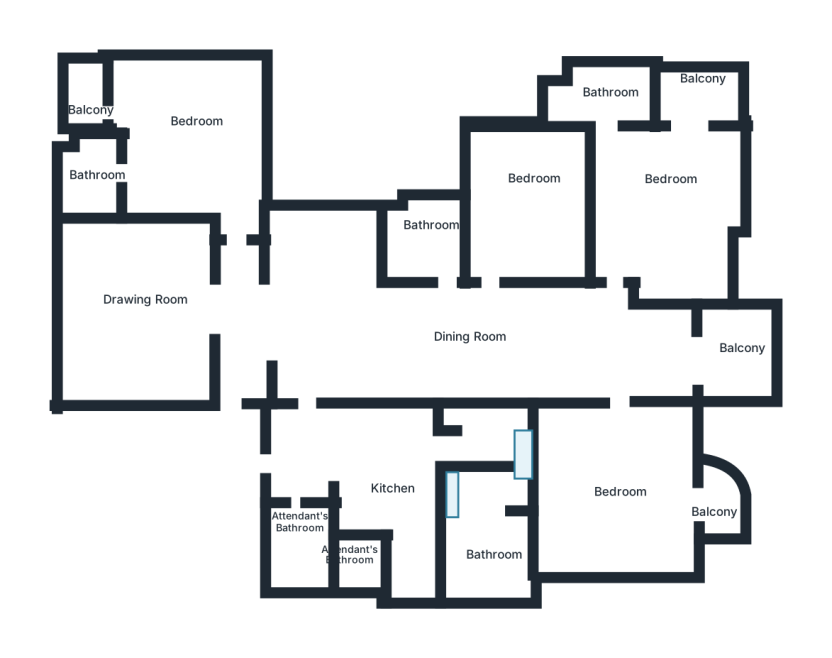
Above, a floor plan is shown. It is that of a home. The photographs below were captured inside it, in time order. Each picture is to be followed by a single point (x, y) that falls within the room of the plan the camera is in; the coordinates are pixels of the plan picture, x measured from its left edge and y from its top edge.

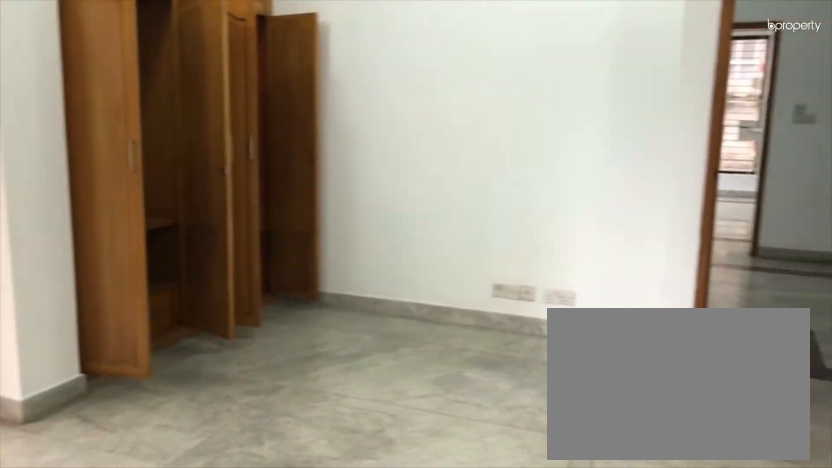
(679, 176)
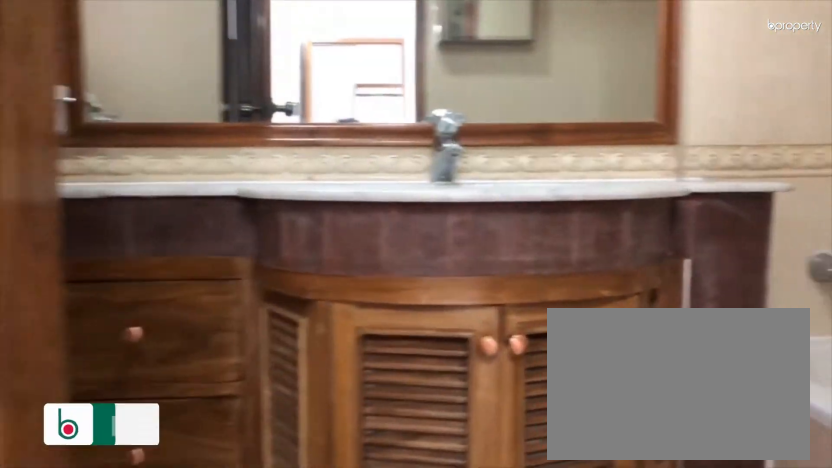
(602, 97)
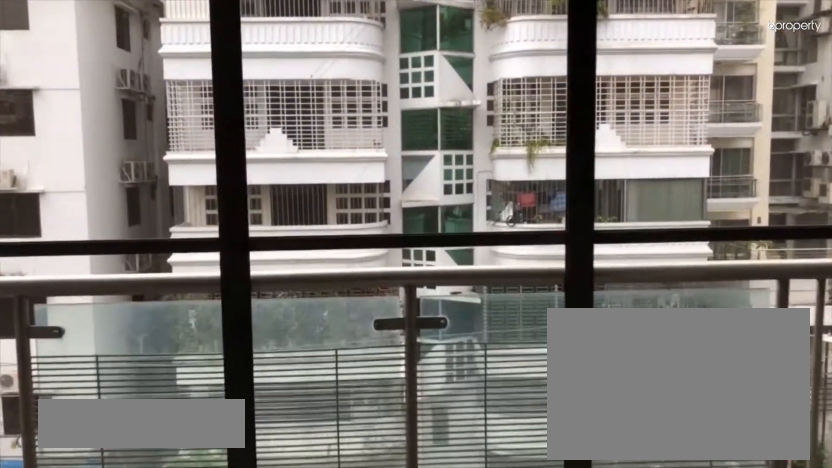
(736, 351)
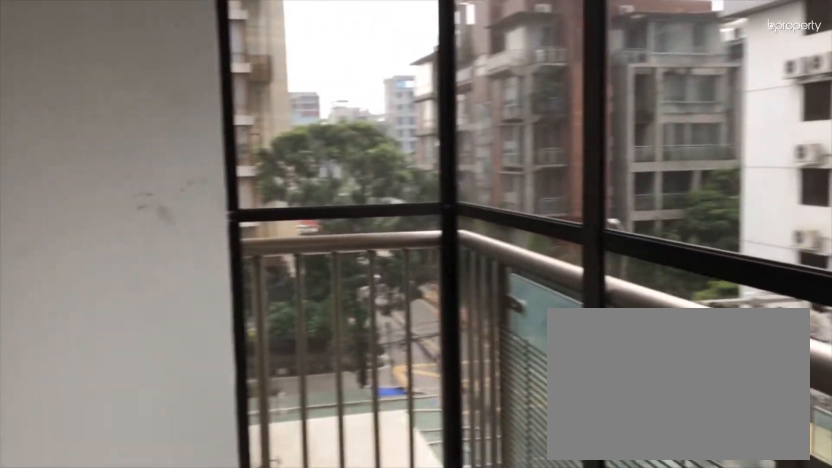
(736, 351)
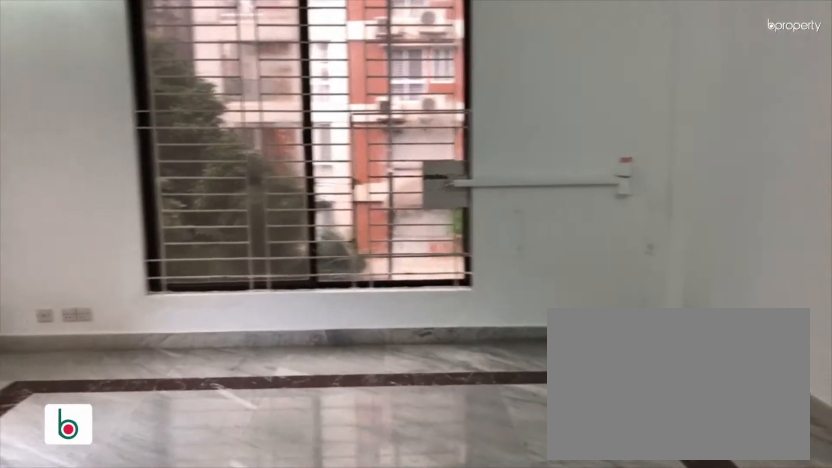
(626, 490)
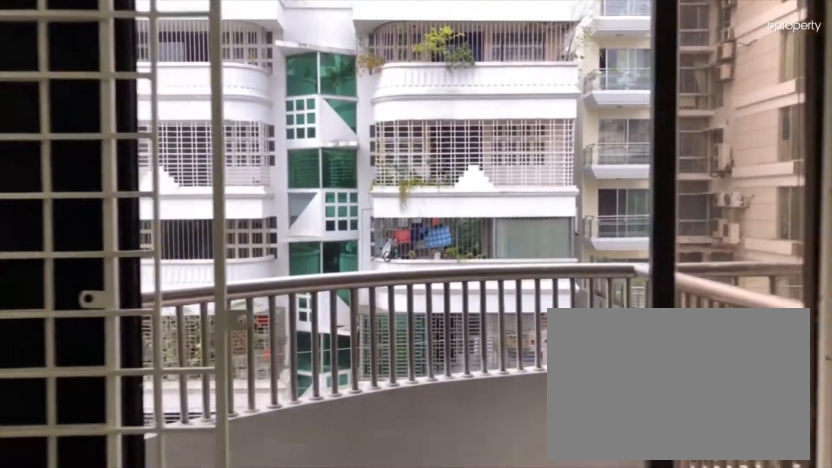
(716, 499)
